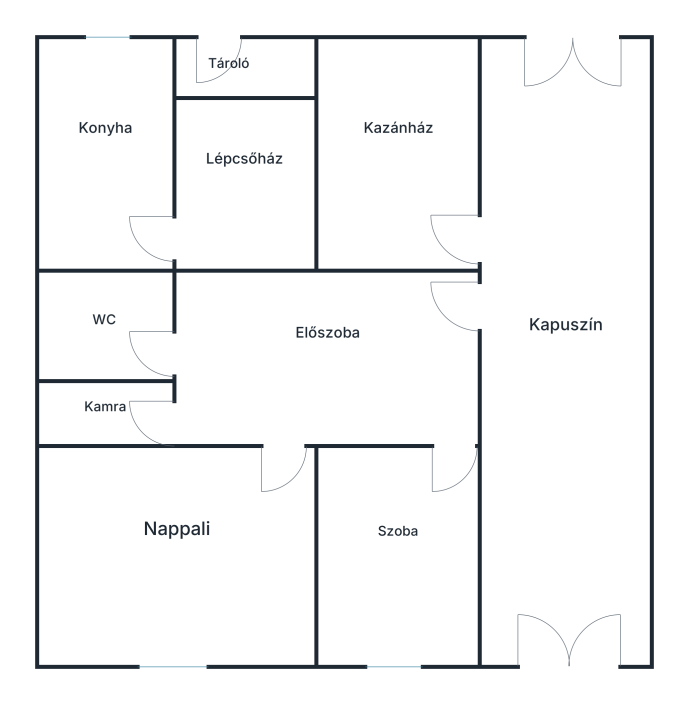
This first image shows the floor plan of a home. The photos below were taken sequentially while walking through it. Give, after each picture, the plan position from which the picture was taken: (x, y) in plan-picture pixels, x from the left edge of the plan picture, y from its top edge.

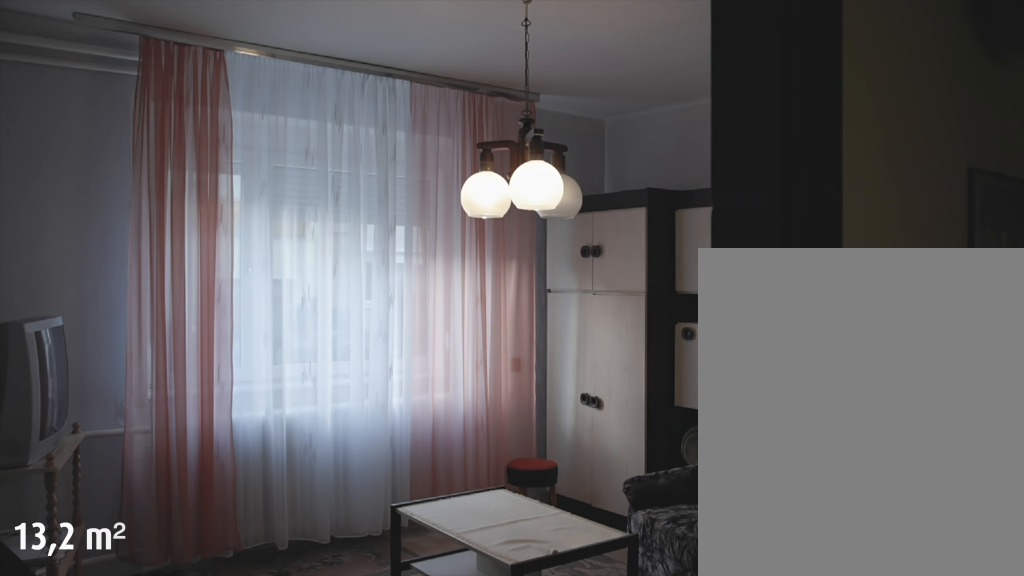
(282, 432)
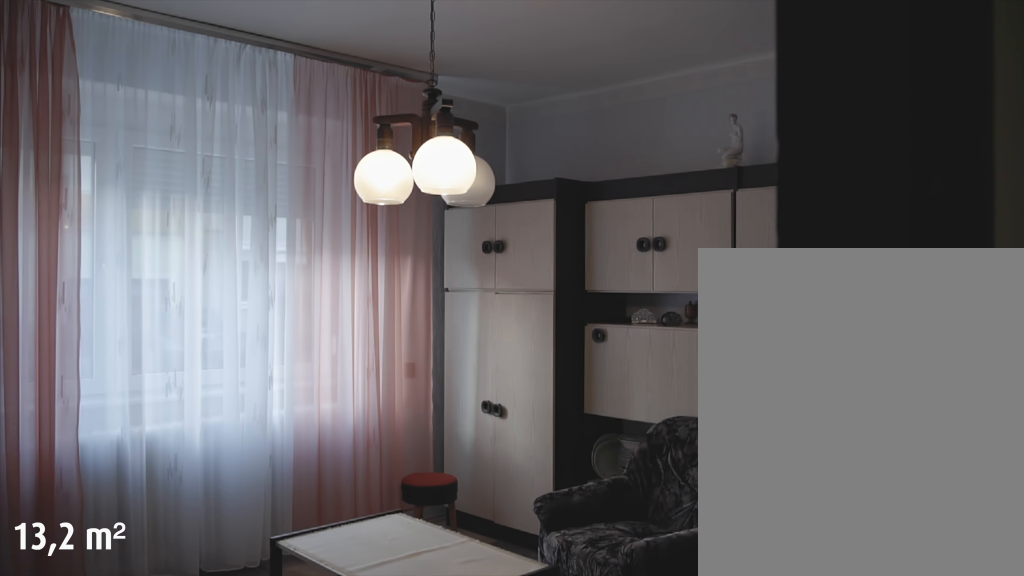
(283, 449)
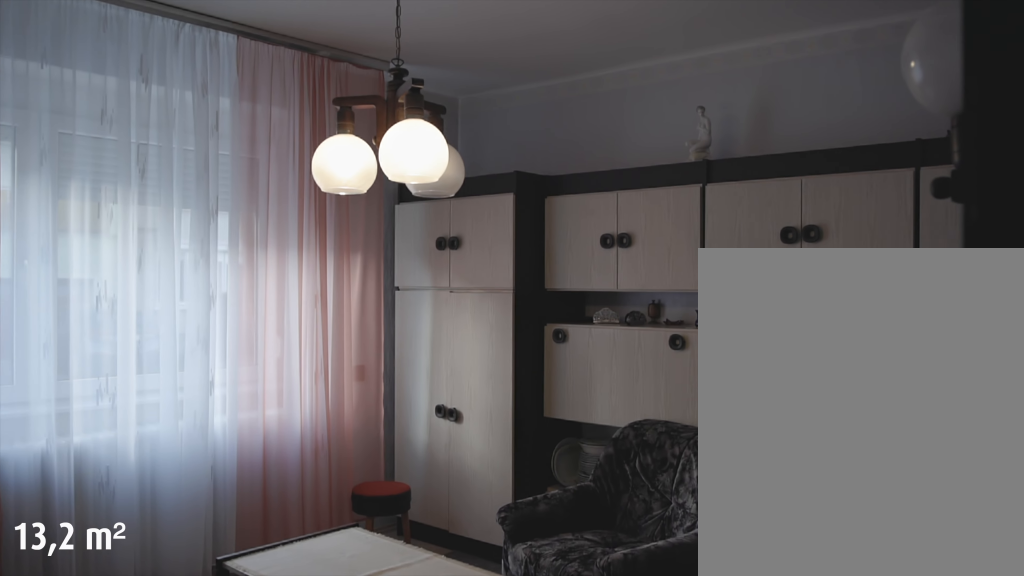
(283, 469)
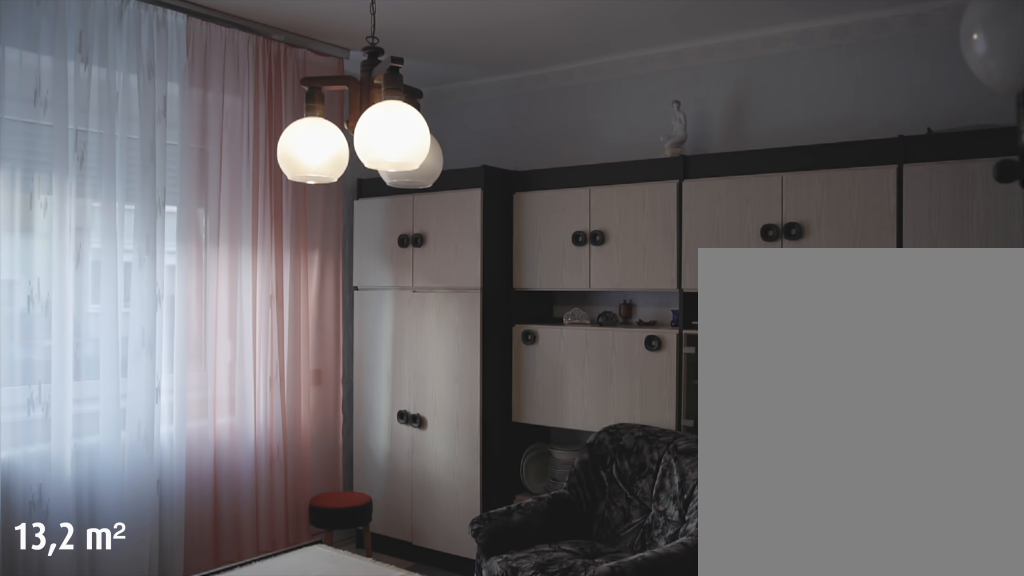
(283, 493)
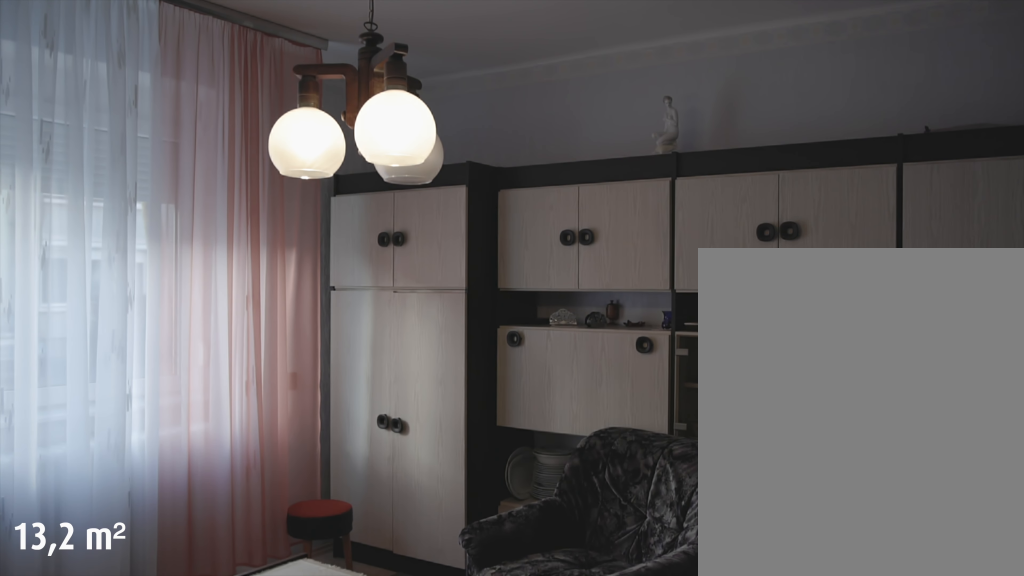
(283, 508)
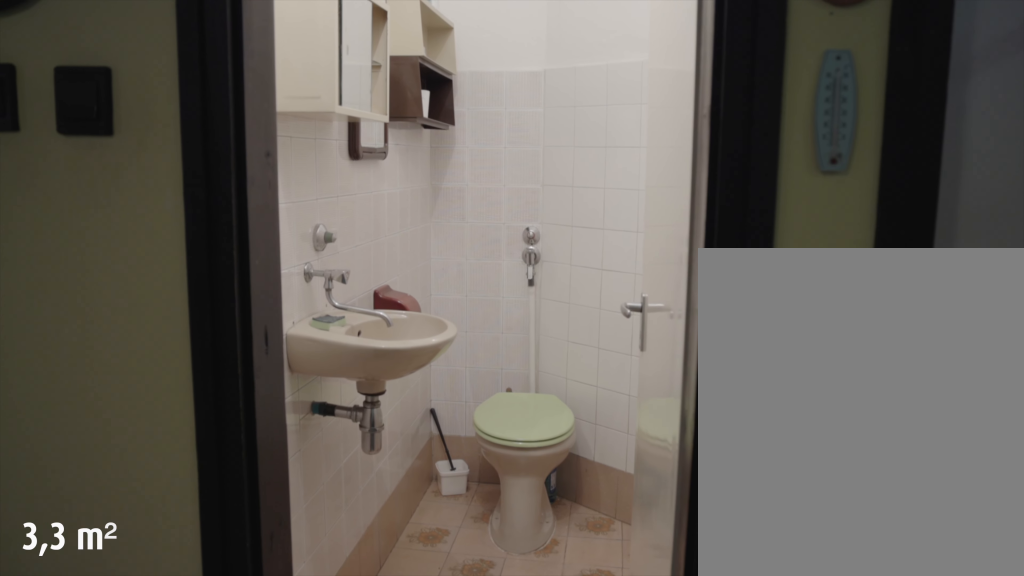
(179, 356)
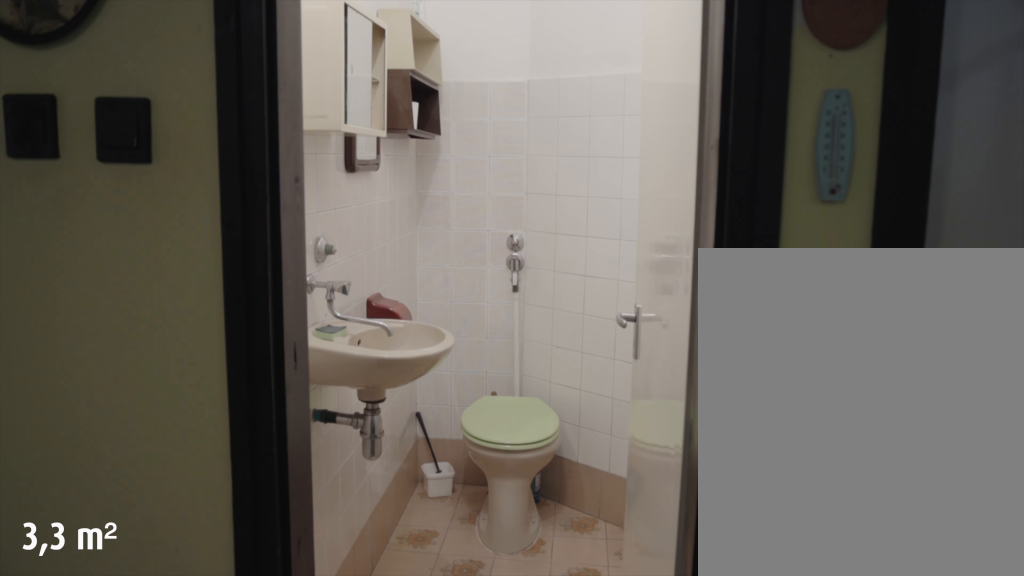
(188, 357)
